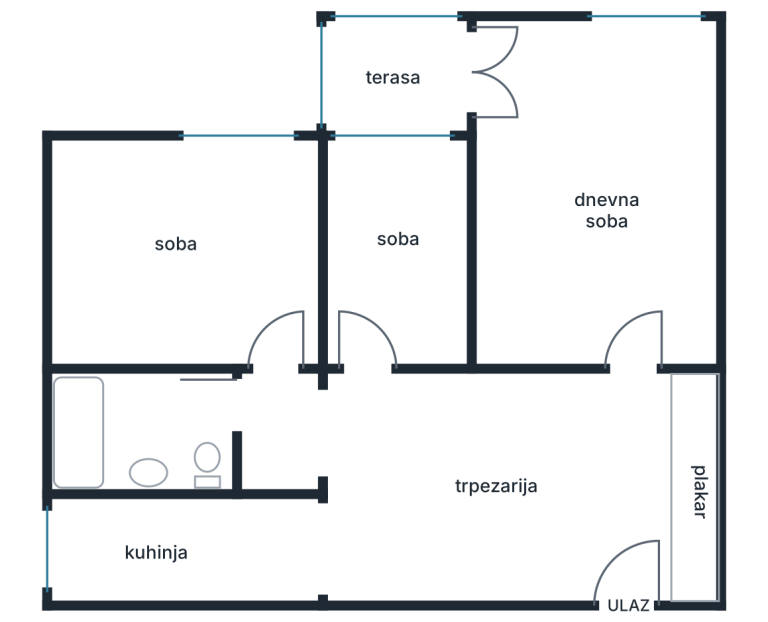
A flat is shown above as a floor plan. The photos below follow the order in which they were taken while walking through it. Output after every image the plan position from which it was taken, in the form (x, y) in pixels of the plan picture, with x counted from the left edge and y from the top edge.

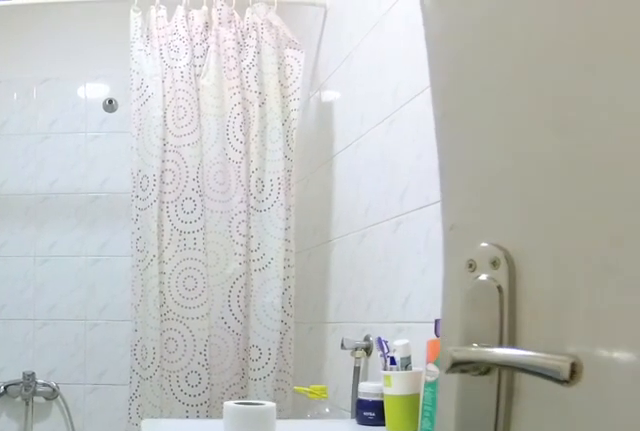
(257, 399)
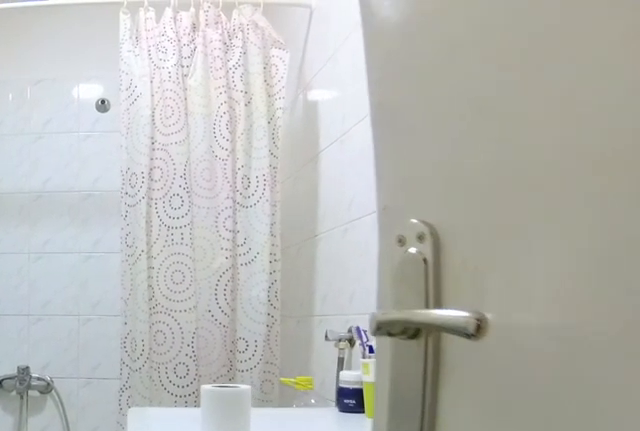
(257, 395)
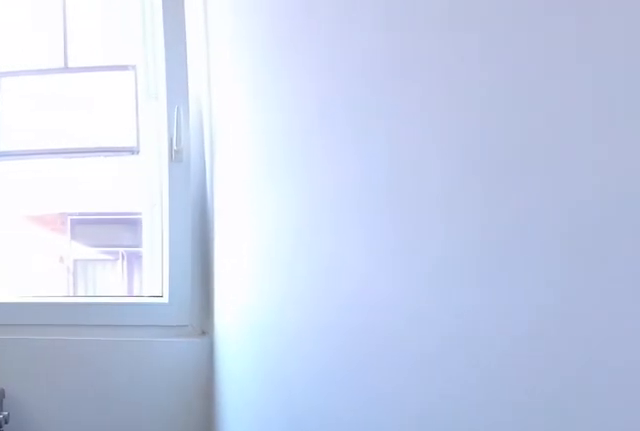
(203, 545)
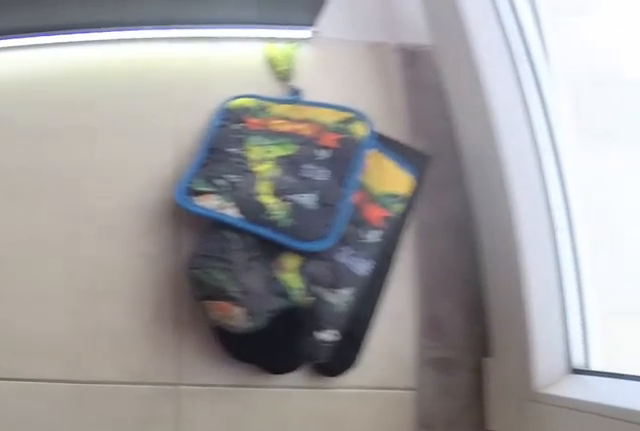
(73, 520)
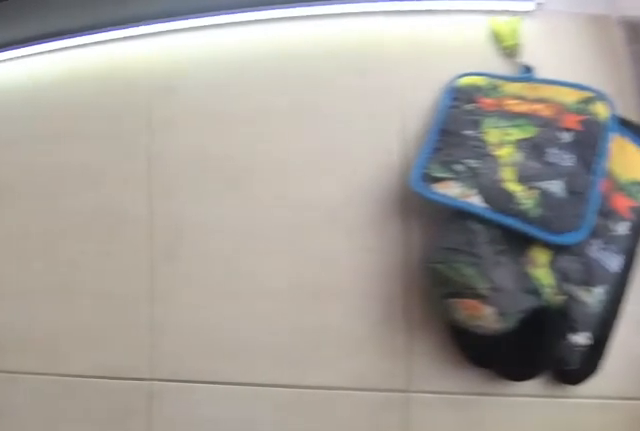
(70, 523)
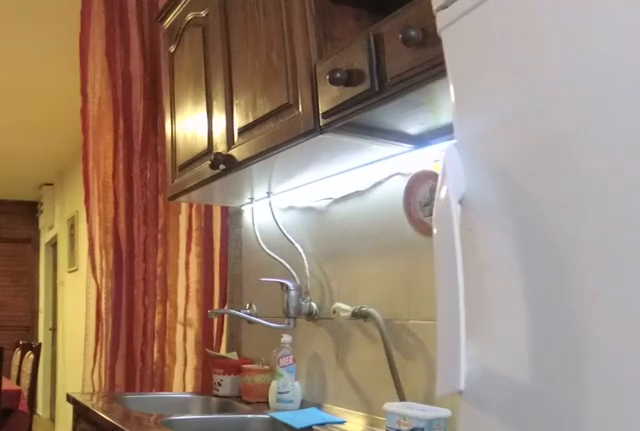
(177, 544)
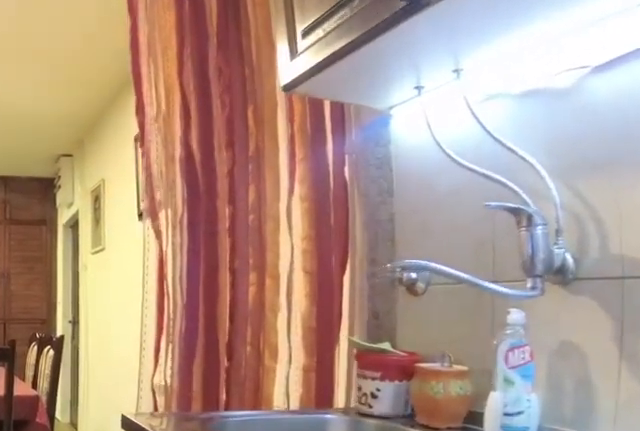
(245, 544)
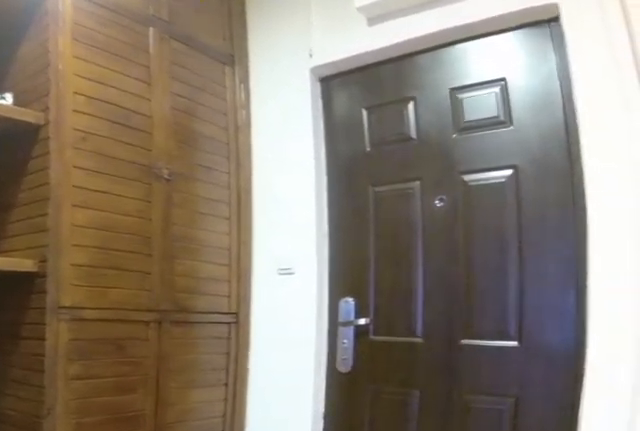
(547, 499)
